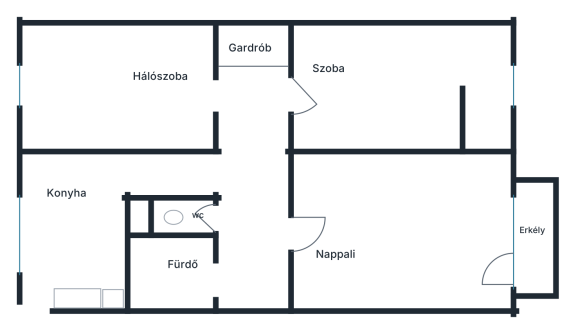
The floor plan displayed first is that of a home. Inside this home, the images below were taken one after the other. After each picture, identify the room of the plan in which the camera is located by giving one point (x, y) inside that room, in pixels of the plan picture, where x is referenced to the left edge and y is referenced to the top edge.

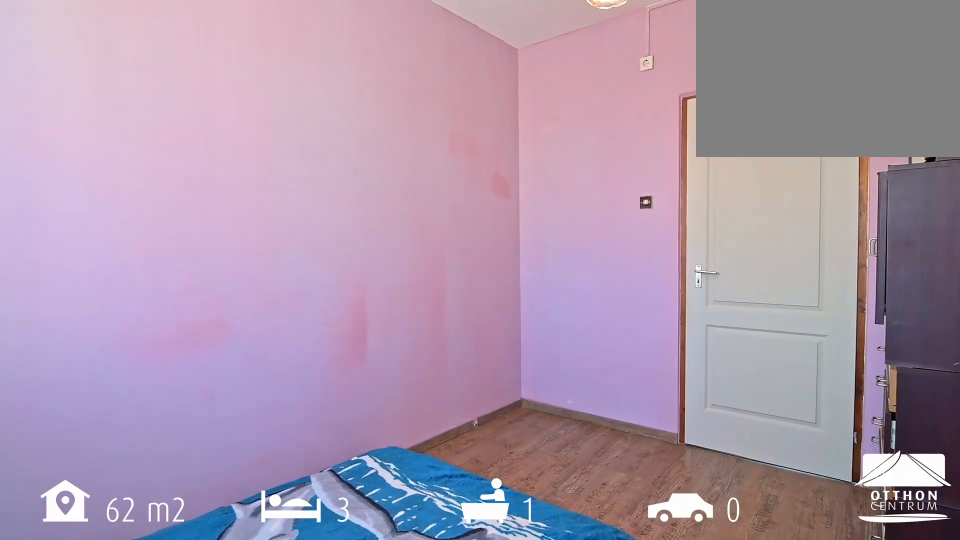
(114, 88)
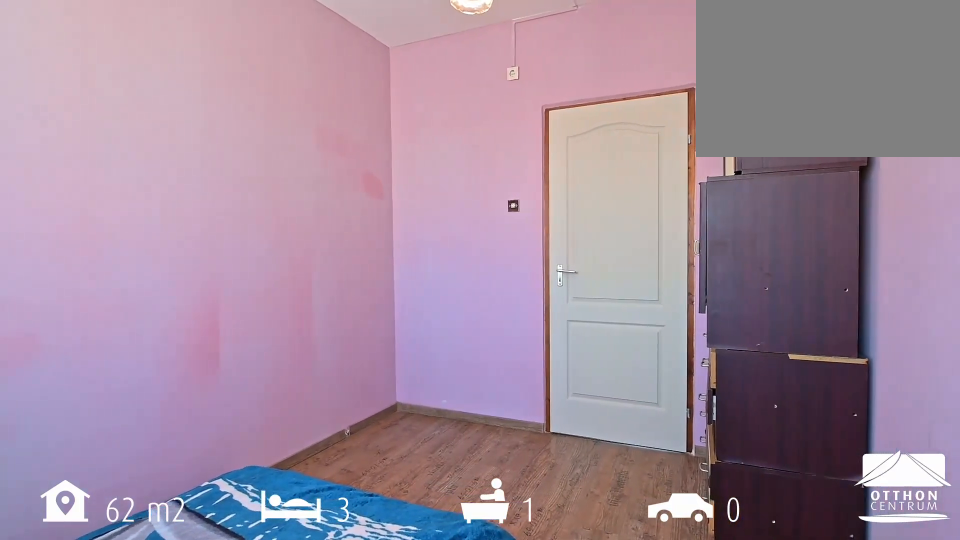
(114, 88)
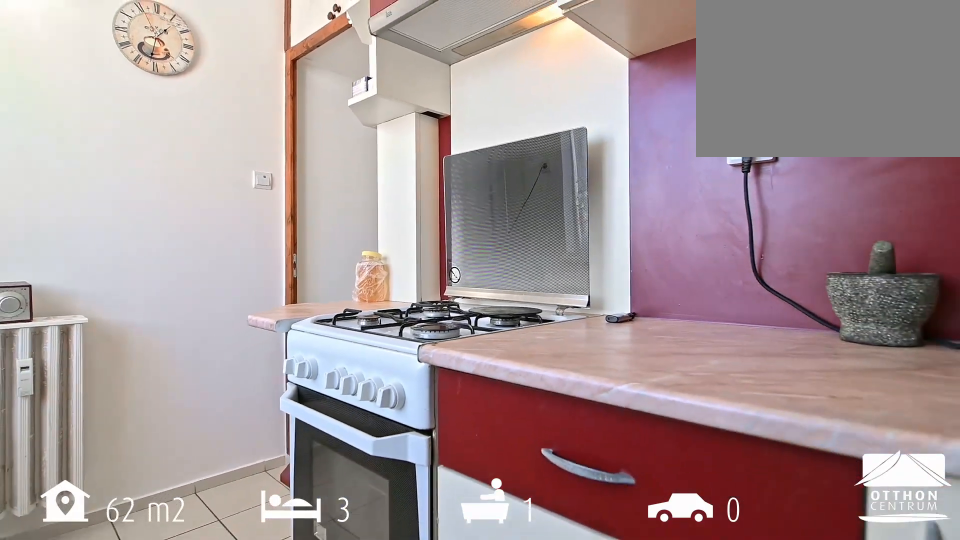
(77, 236)
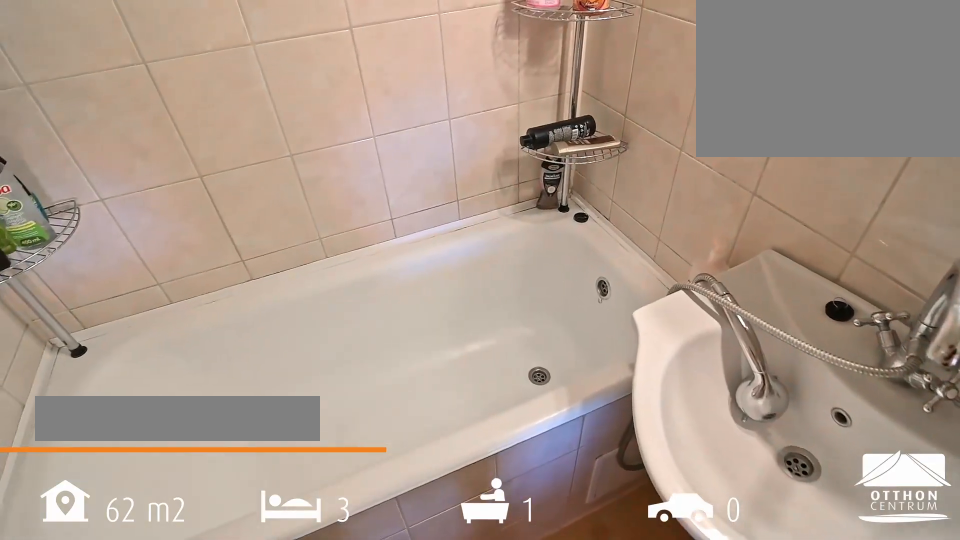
(175, 273)
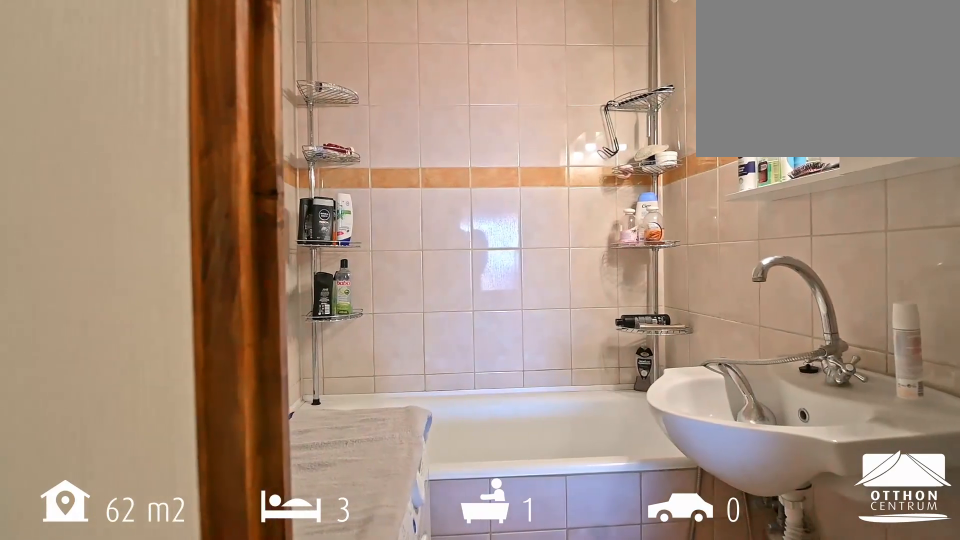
(175, 273)
